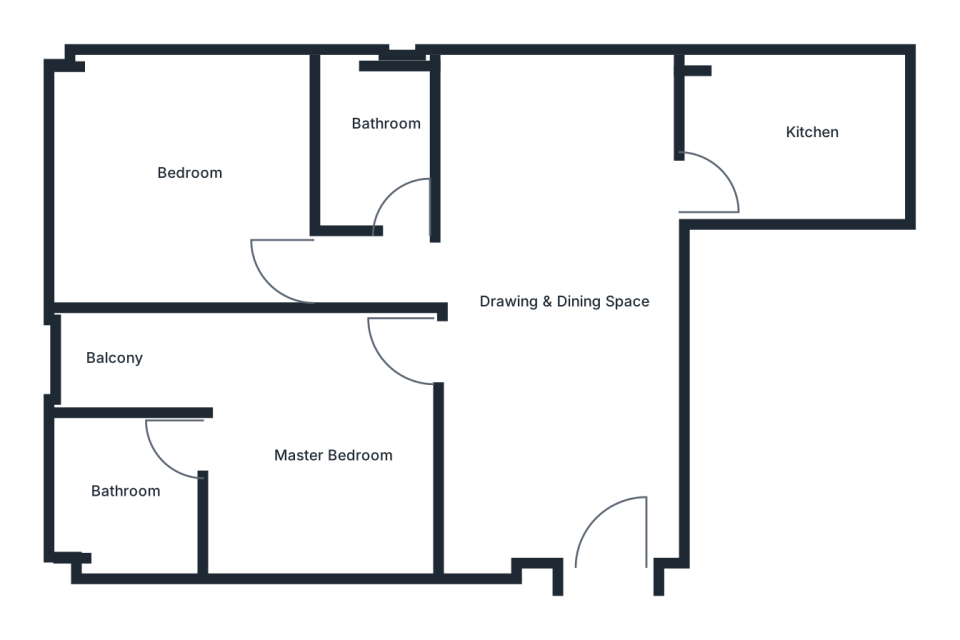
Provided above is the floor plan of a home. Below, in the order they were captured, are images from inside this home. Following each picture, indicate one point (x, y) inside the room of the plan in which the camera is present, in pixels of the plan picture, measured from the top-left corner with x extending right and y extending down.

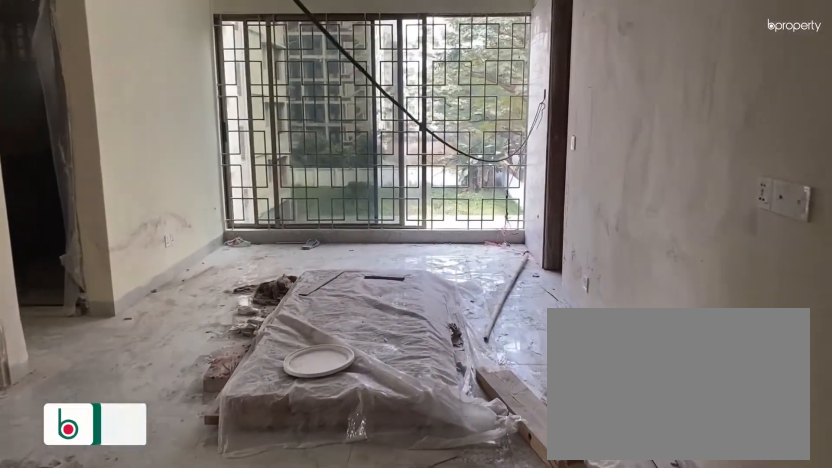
(596, 501)
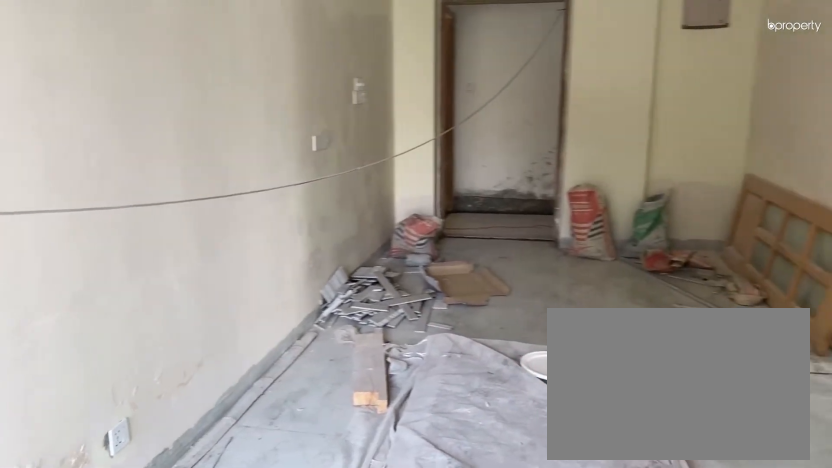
(574, 256)
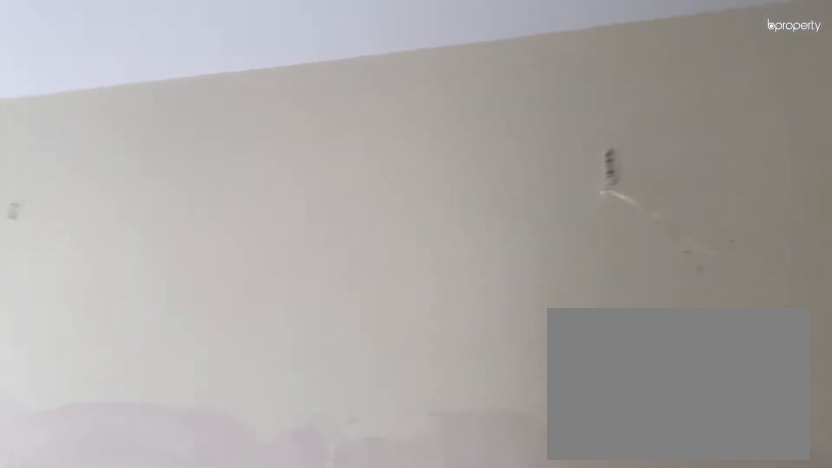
(574, 256)
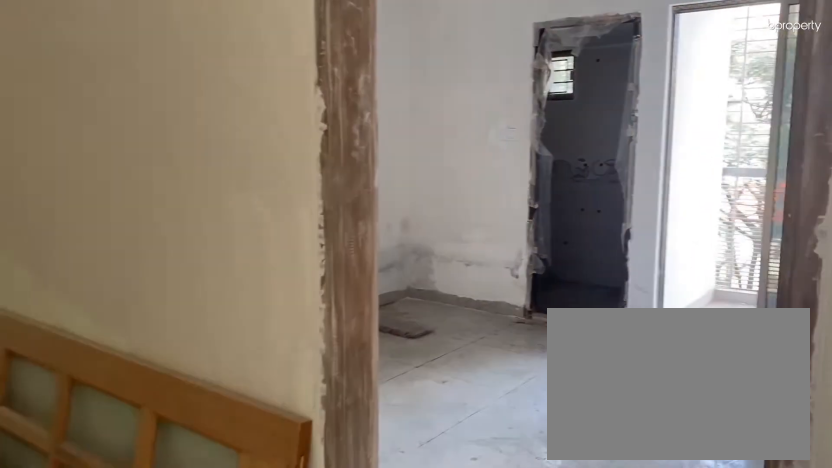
(393, 400)
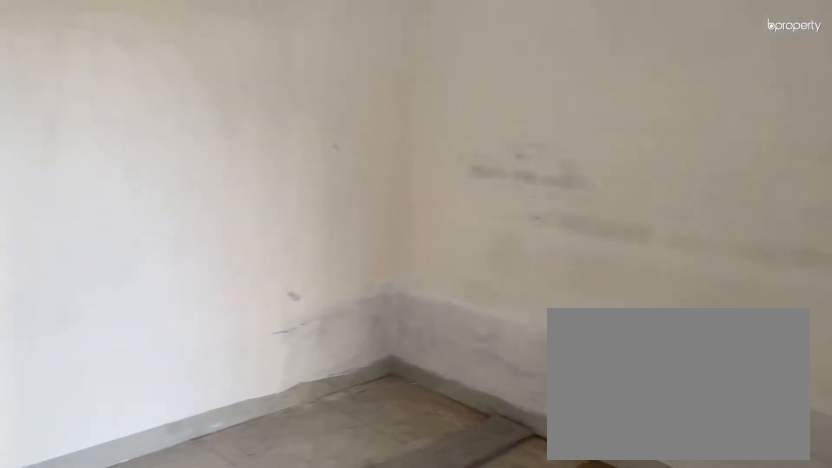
(305, 466)
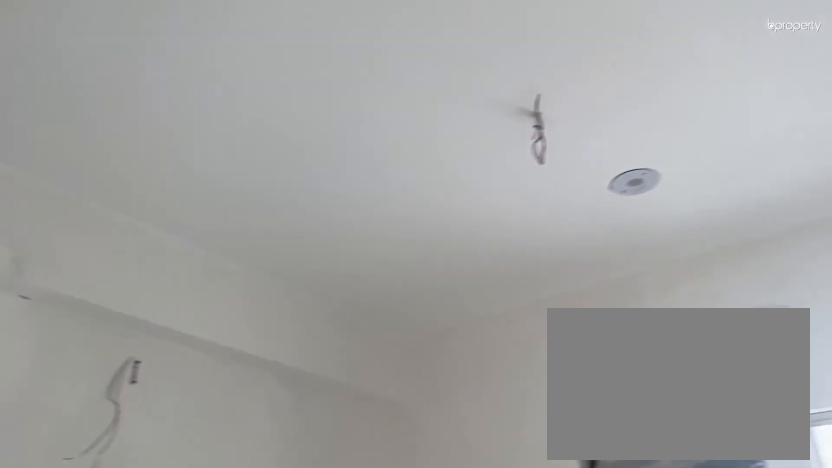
(305, 466)
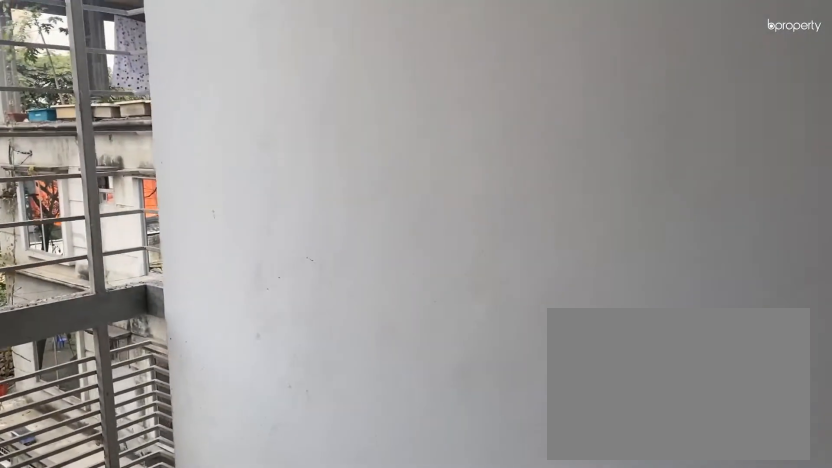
(108, 355)
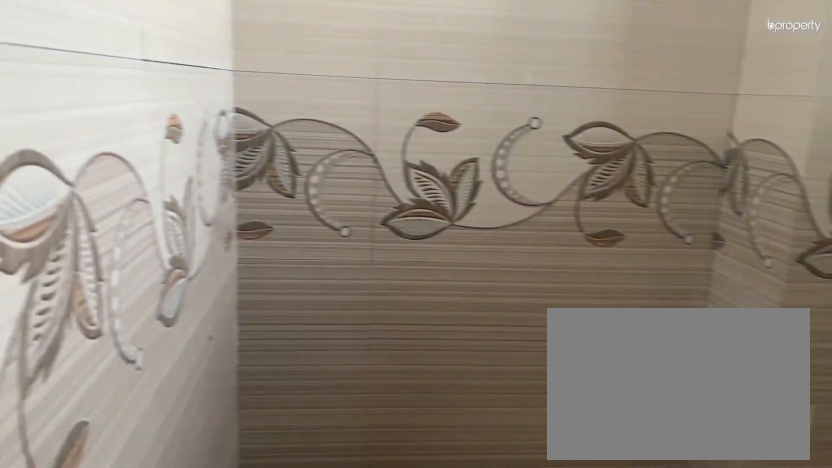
(129, 492)
